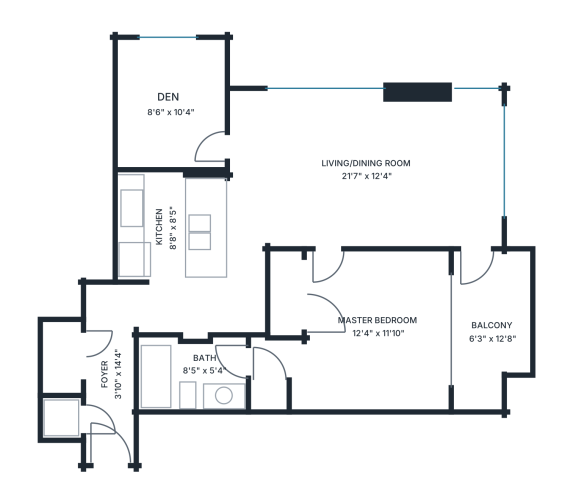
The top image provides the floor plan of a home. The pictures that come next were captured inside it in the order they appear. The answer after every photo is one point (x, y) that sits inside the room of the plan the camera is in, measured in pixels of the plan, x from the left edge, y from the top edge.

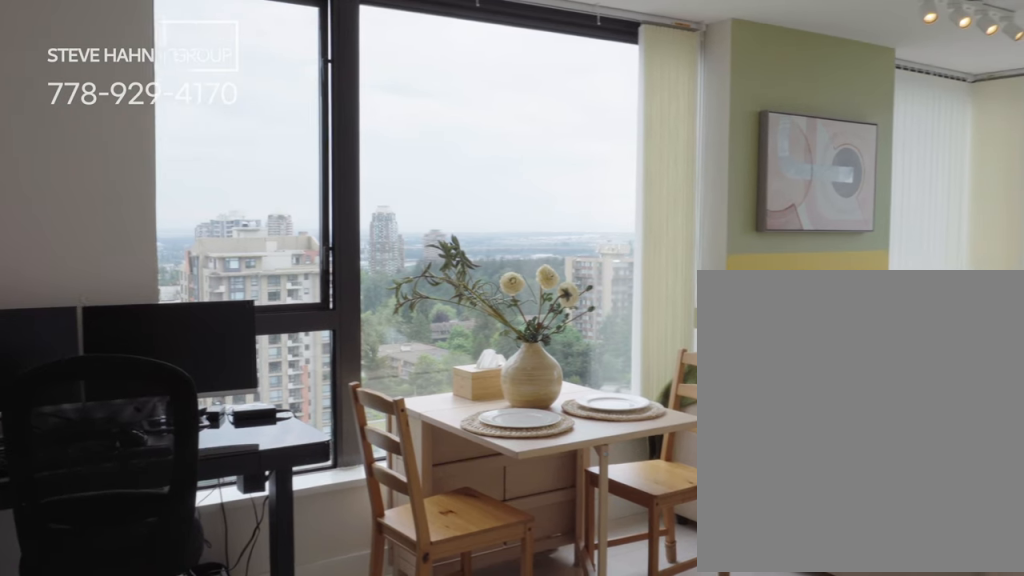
(363, 152)
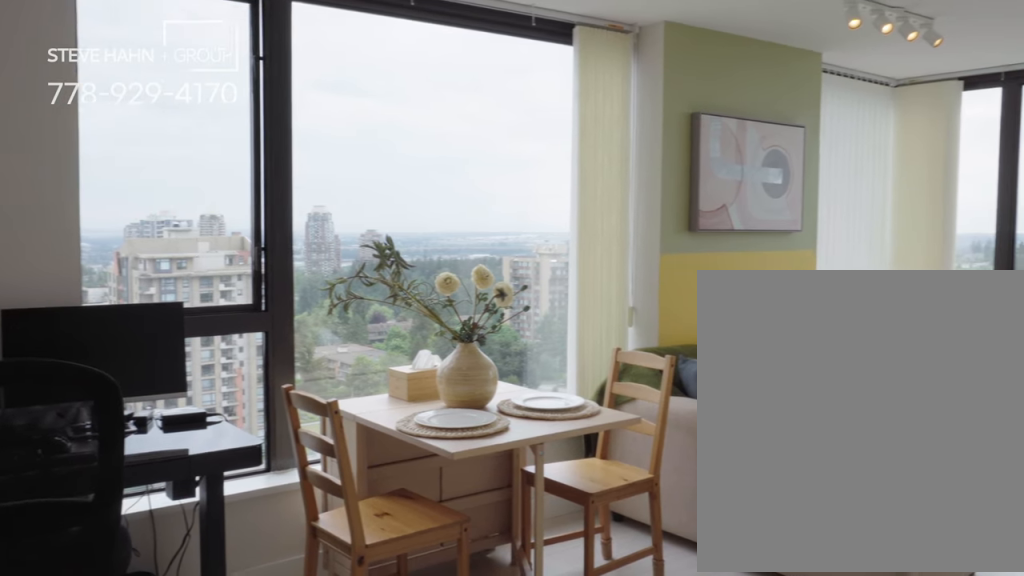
(363, 152)
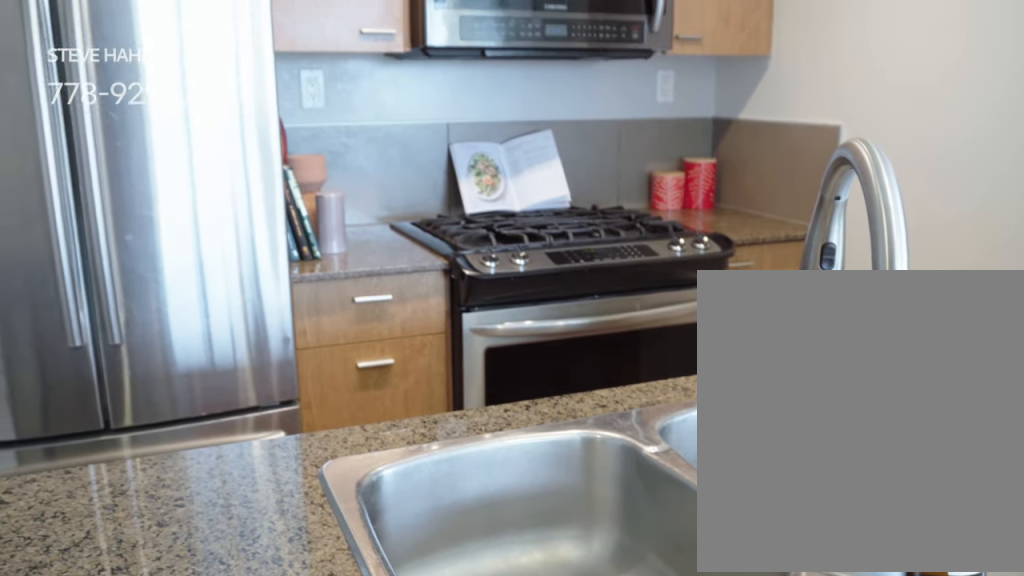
(208, 265)
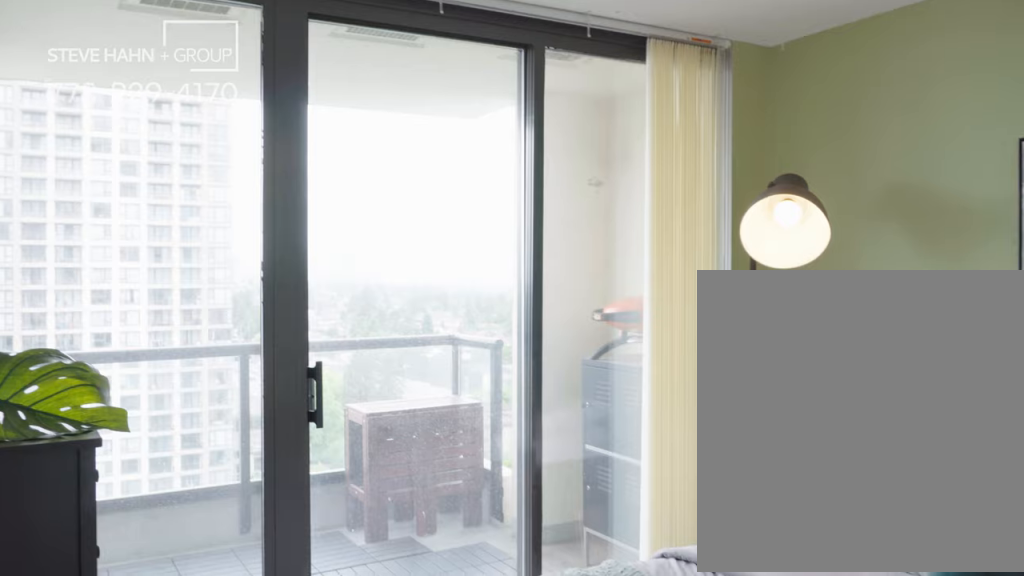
(373, 306)
